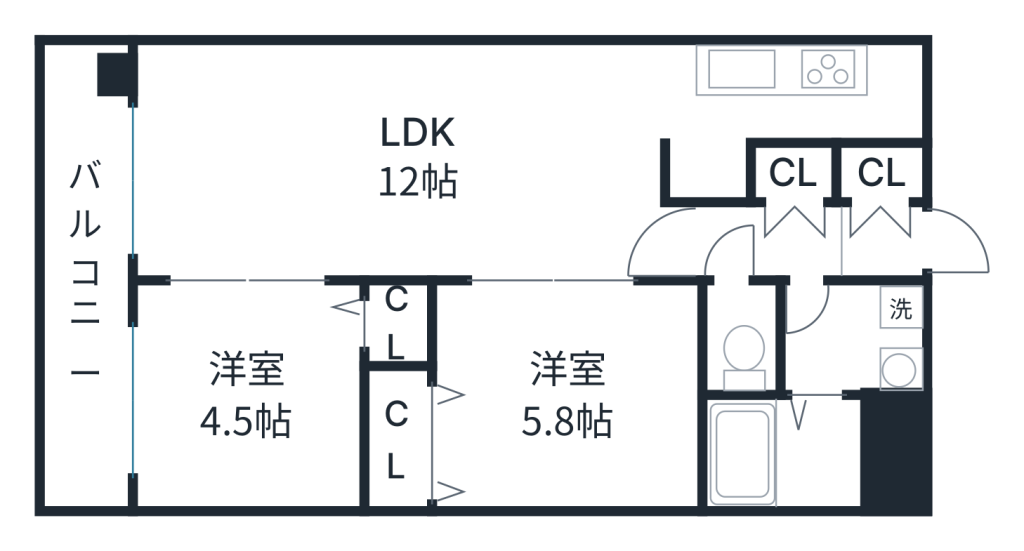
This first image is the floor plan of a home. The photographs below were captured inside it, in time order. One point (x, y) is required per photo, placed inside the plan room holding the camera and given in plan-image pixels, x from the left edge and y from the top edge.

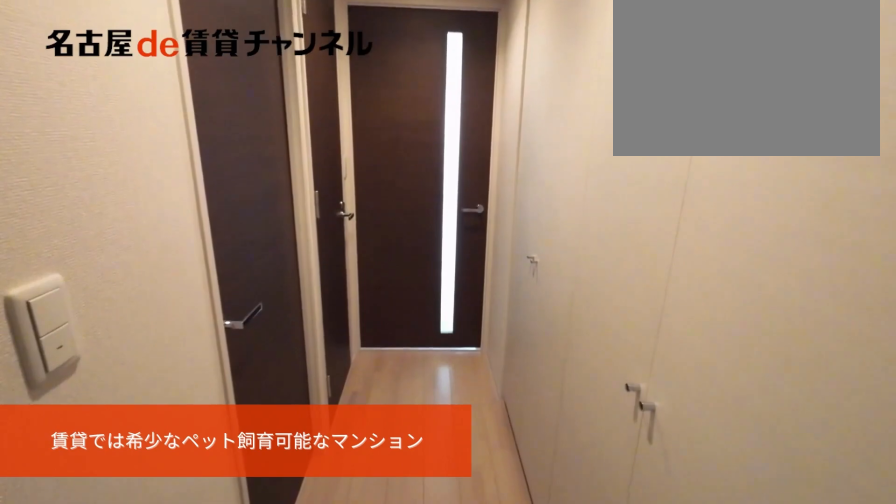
(837, 210)
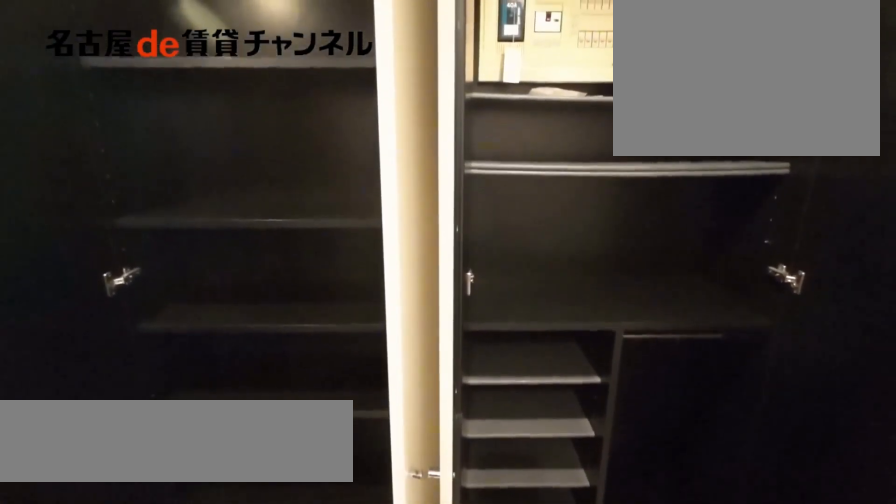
(837, 210)
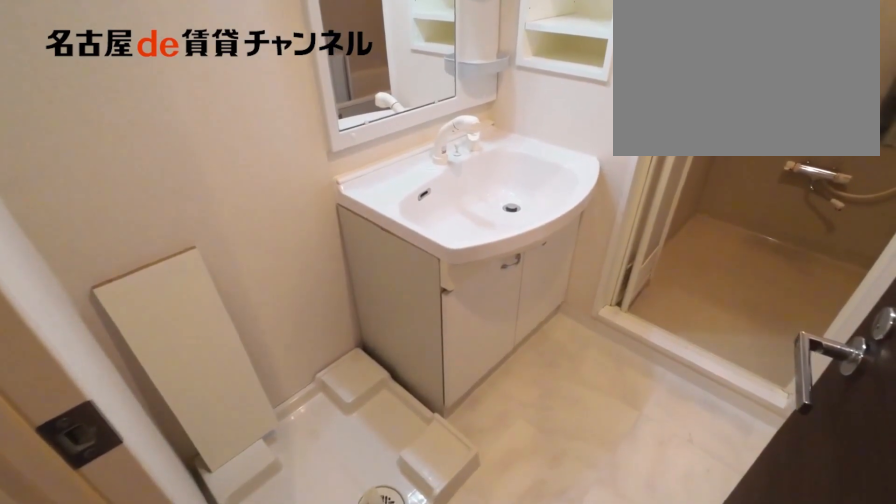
(854, 338)
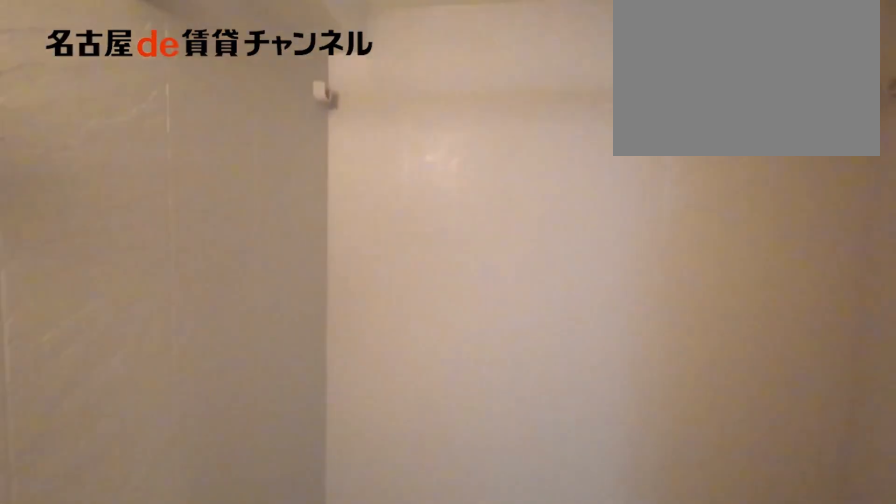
(780, 450)
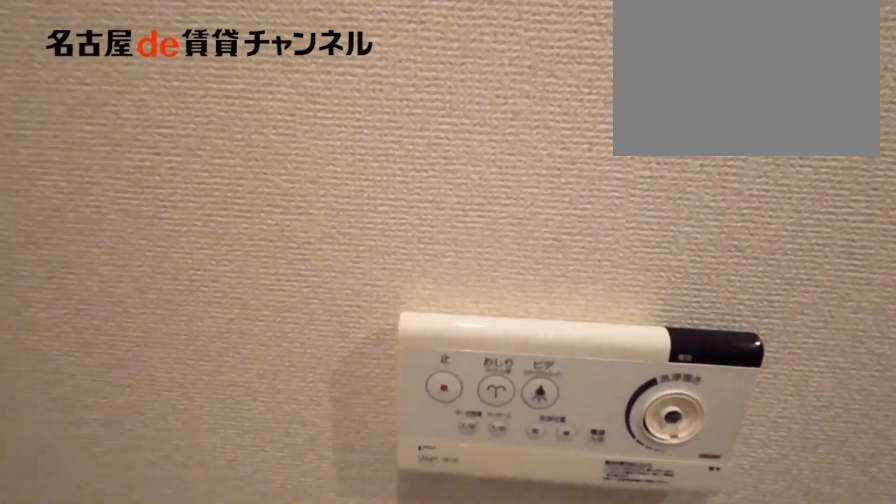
(741, 337)
